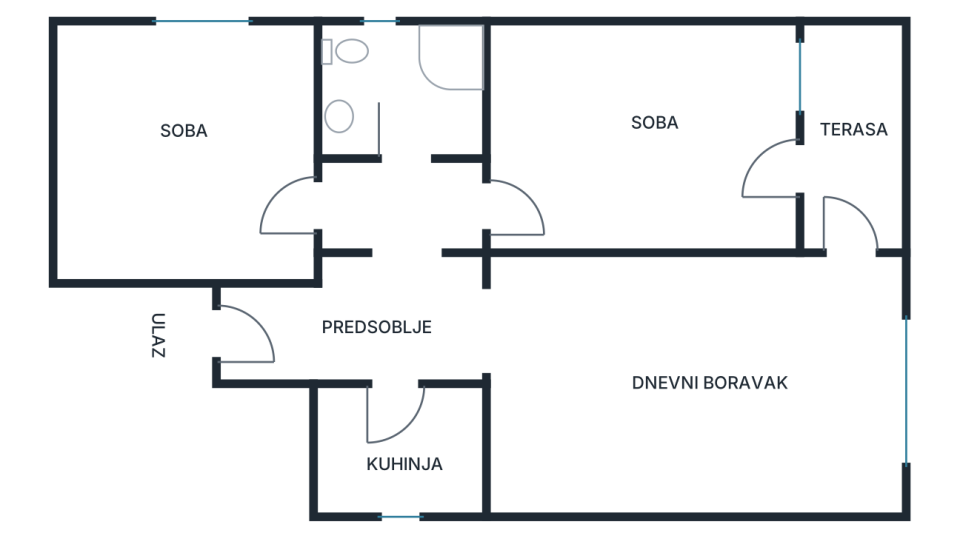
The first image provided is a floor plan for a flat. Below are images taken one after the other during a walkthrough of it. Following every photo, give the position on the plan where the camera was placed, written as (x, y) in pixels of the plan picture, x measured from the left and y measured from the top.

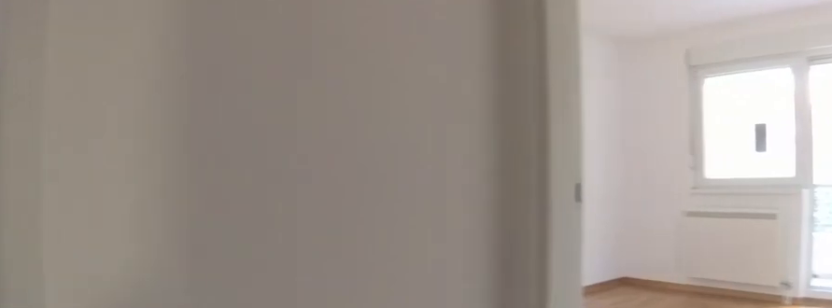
(411, 231)
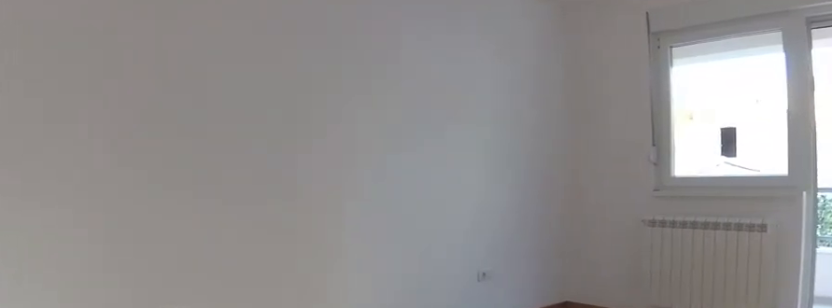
(477, 214)
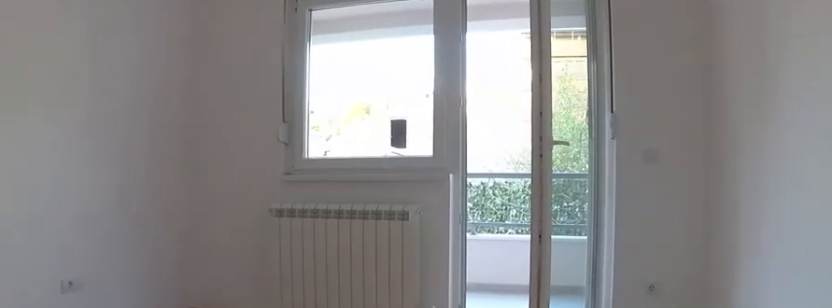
(527, 209)
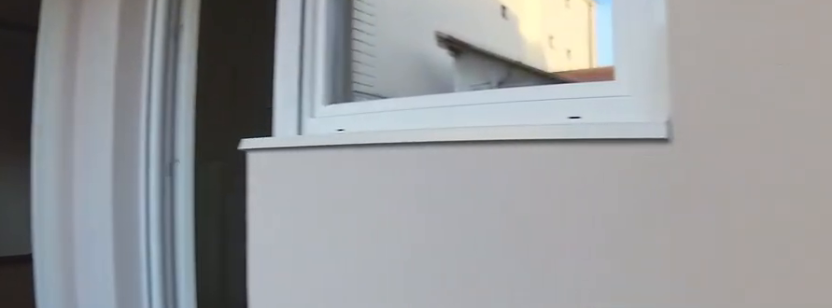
(852, 122)
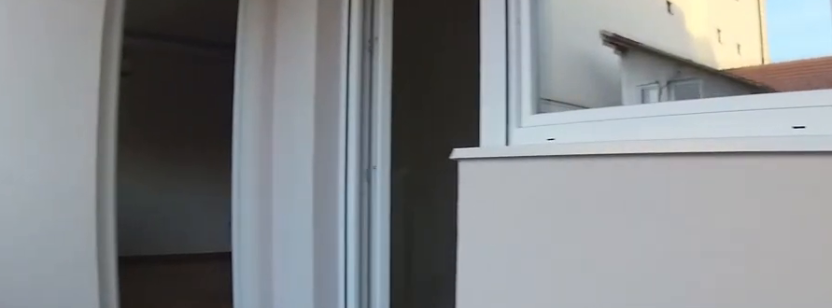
(853, 123)
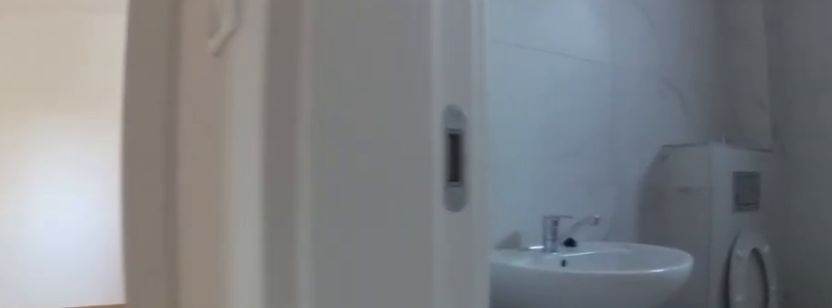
(451, 203)
